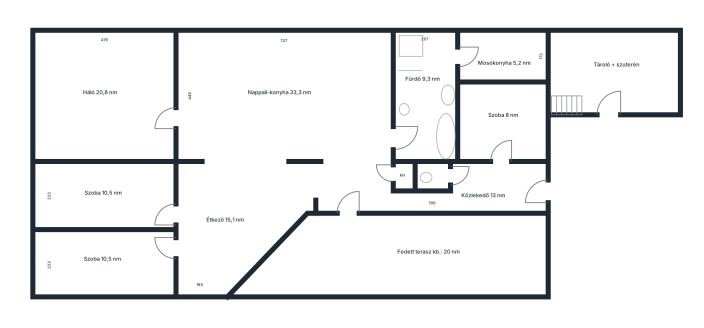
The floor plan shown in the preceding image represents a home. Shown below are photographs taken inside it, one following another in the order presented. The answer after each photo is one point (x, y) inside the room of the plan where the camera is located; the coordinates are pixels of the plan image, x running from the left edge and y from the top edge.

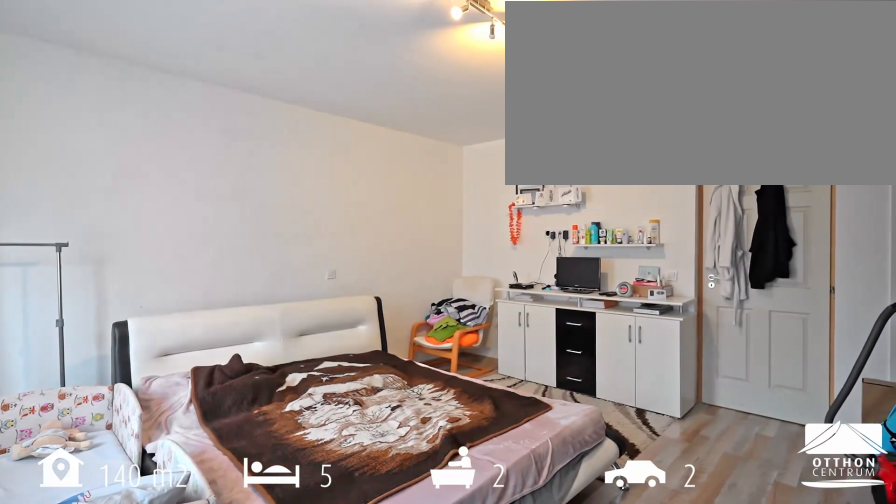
(103, 94)
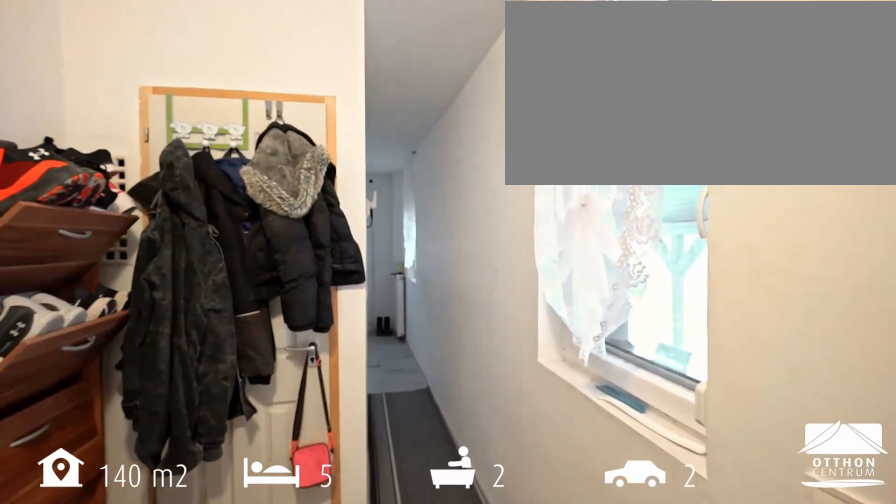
(427, 201)
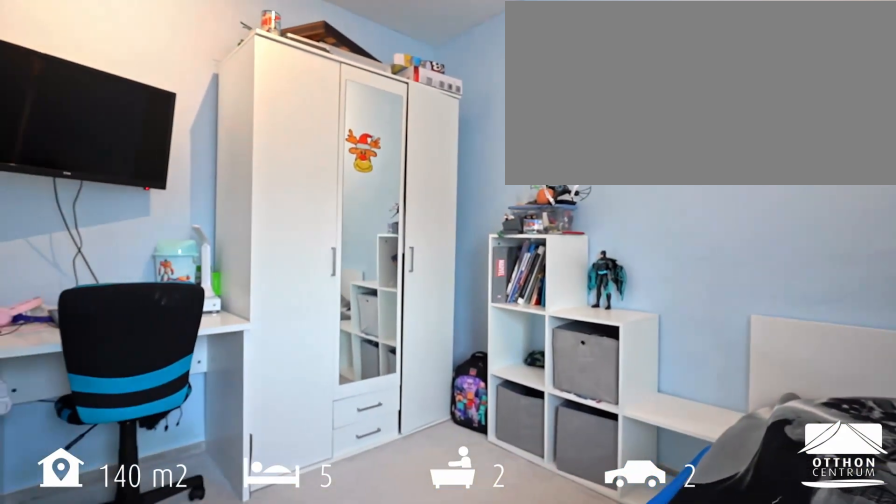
(502, 124)
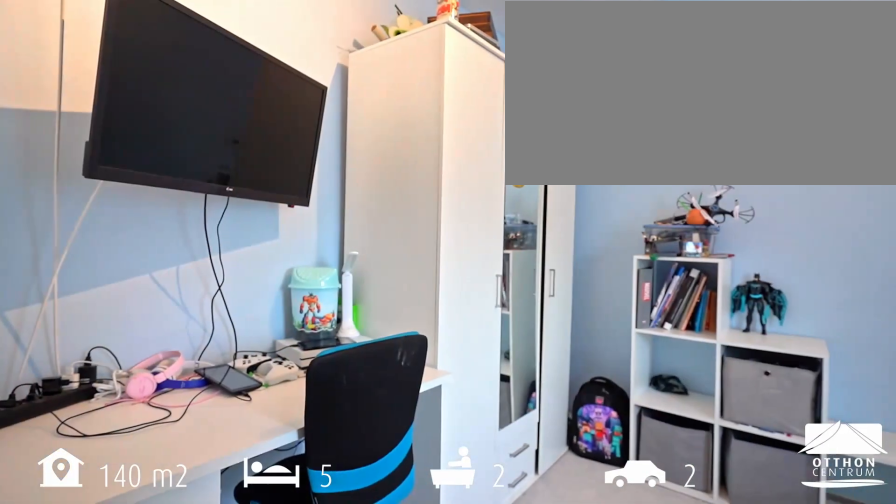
(501, 124)
